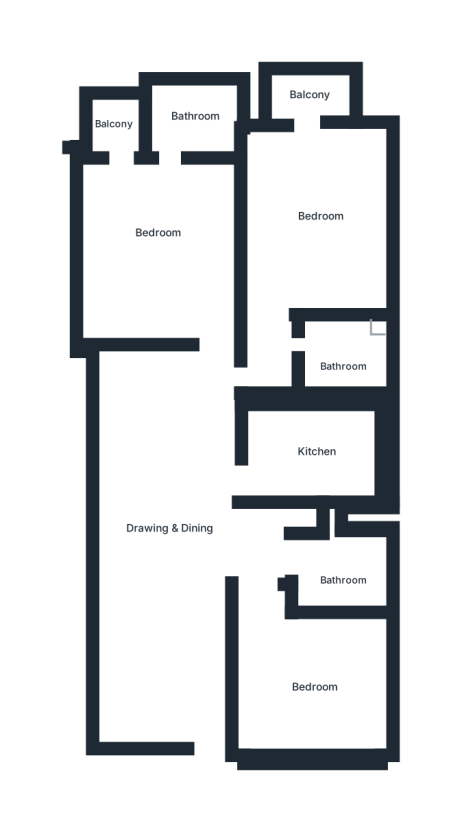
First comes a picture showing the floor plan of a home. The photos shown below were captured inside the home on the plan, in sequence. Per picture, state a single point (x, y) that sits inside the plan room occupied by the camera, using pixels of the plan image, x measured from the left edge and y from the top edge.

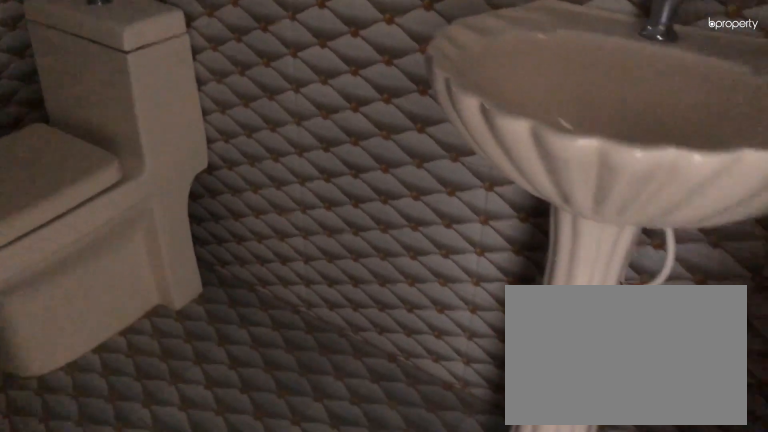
(338, 355)
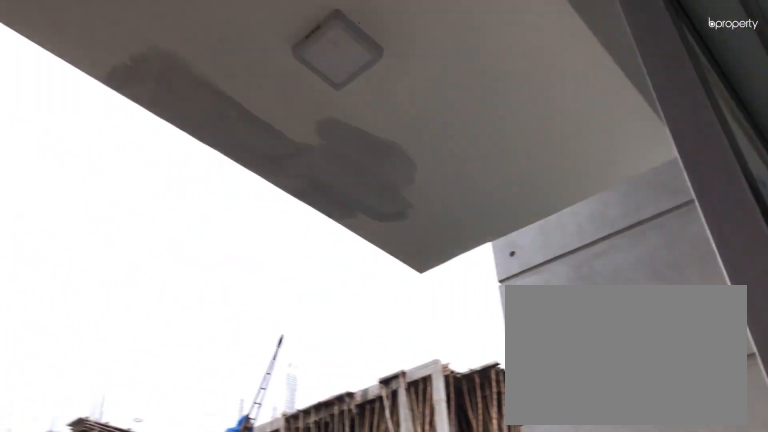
(305, 94)
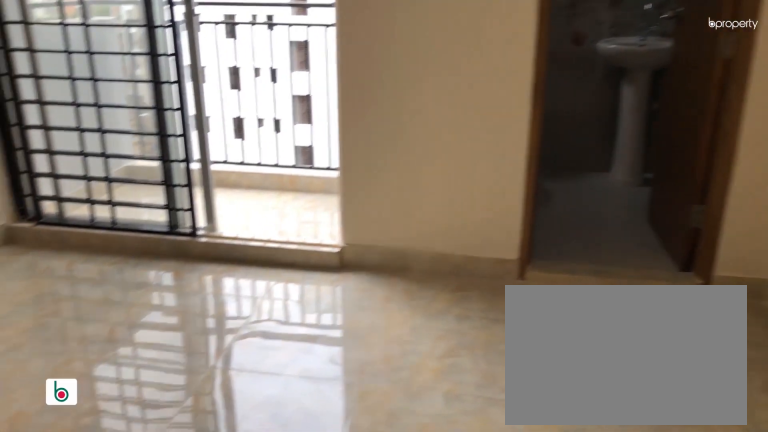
(157, 245)
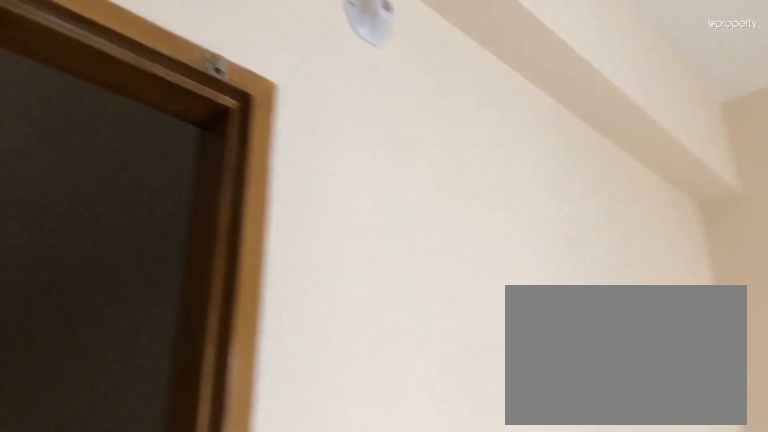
(157, 245)
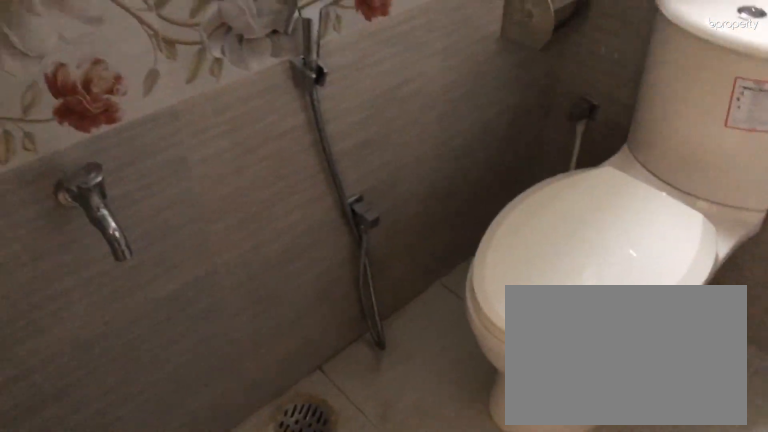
(193, 116)
